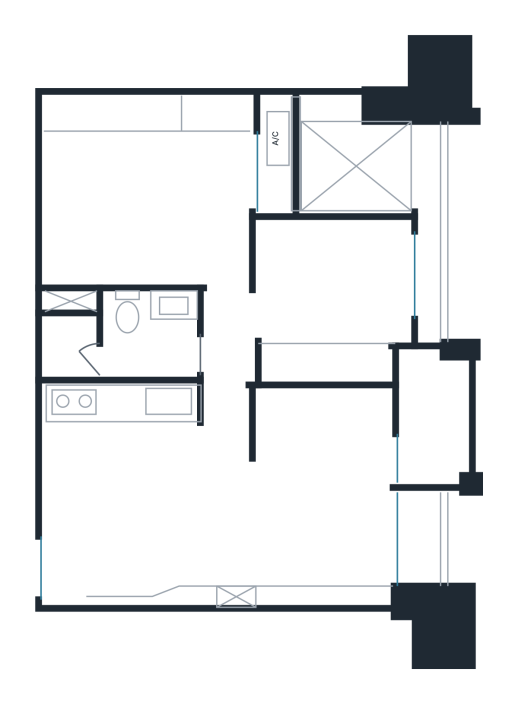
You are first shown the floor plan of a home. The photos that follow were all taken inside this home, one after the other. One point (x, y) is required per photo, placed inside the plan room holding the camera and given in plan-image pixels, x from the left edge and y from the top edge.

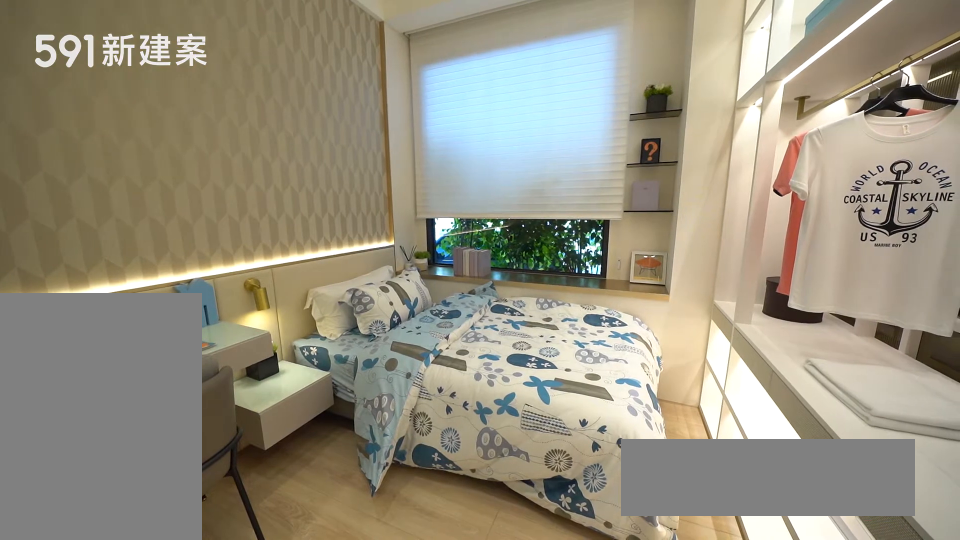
(337, 299)
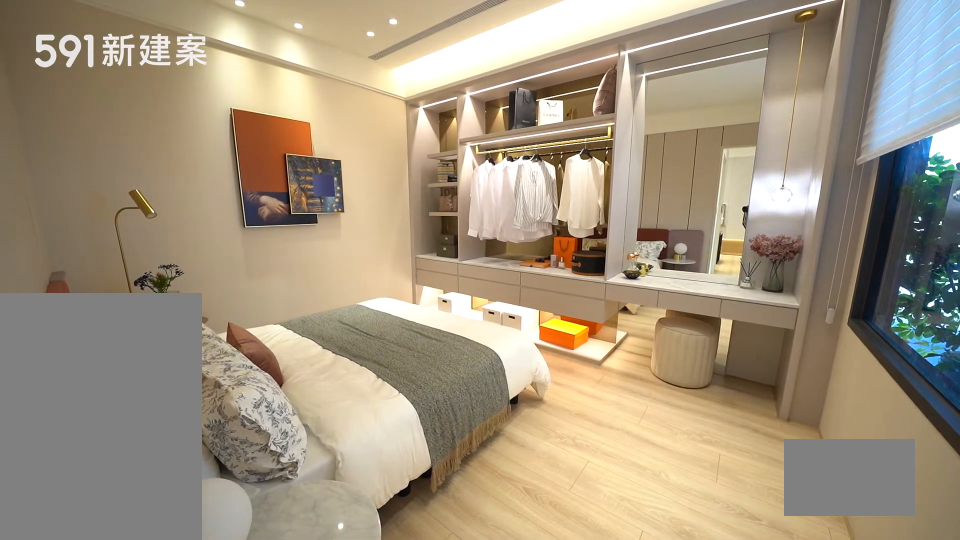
(145, 187)
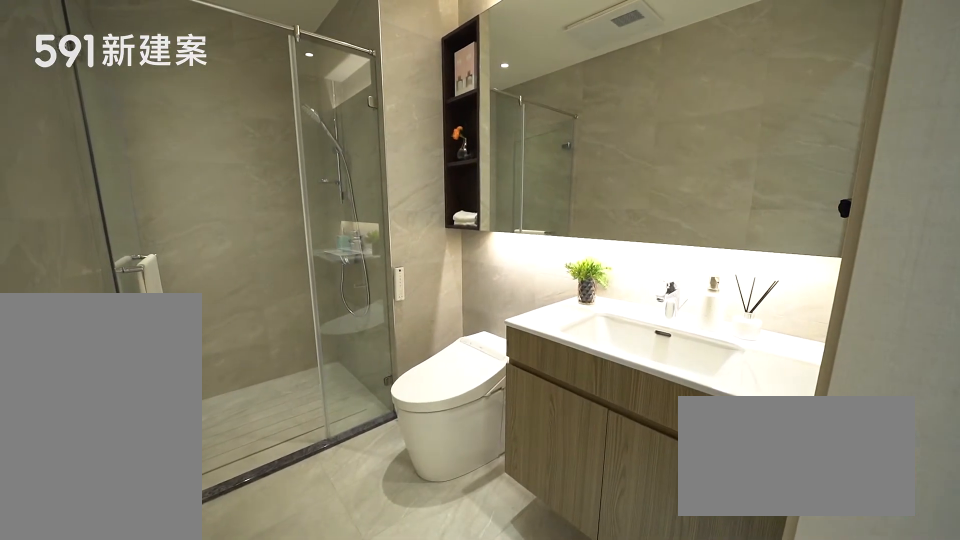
(115, 335)
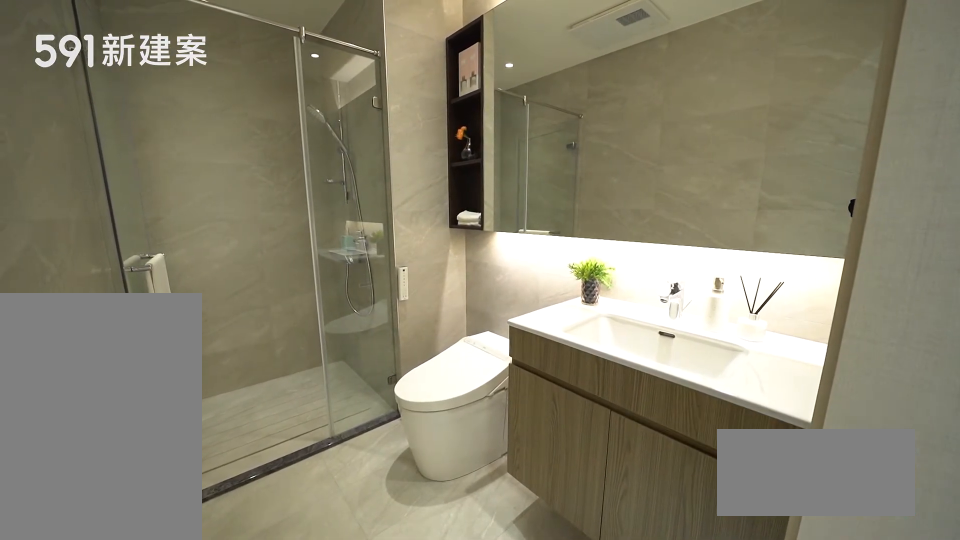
(115, 335)
